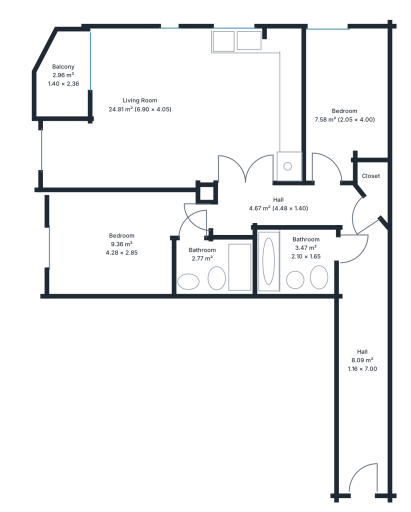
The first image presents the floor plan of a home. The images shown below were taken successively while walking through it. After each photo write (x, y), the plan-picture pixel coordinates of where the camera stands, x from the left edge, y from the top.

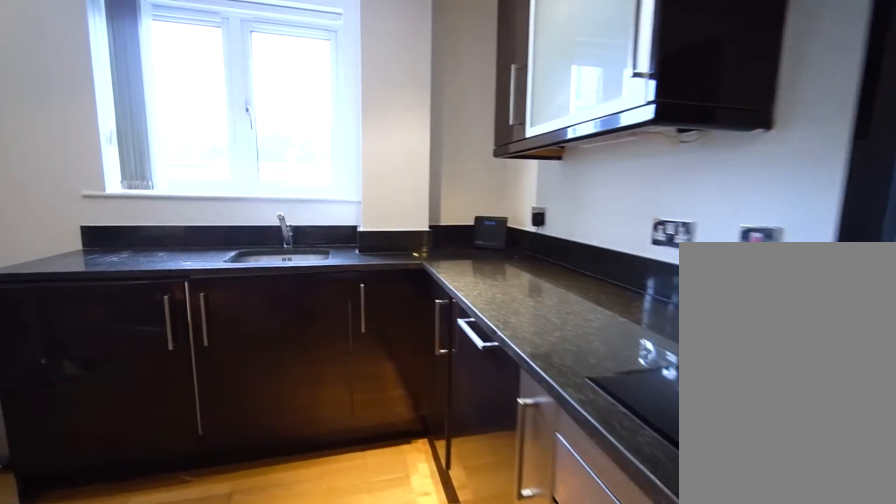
(259, 112)
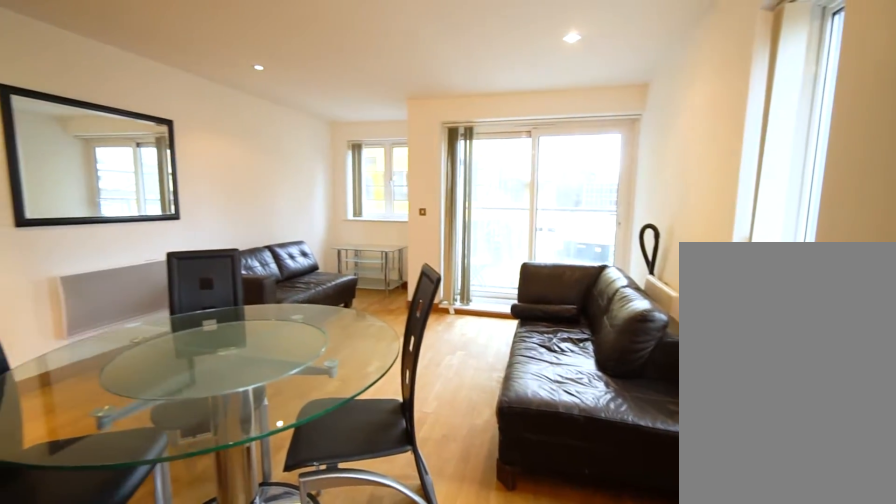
(240, 55)
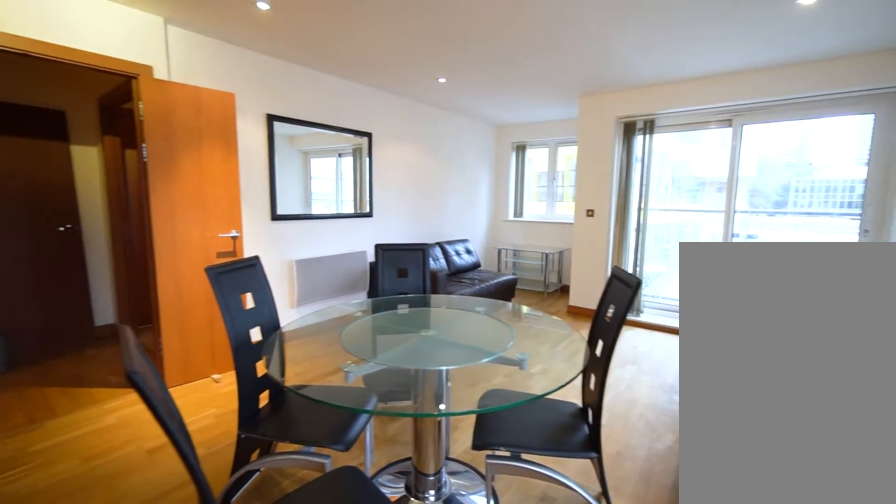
(240, 55)
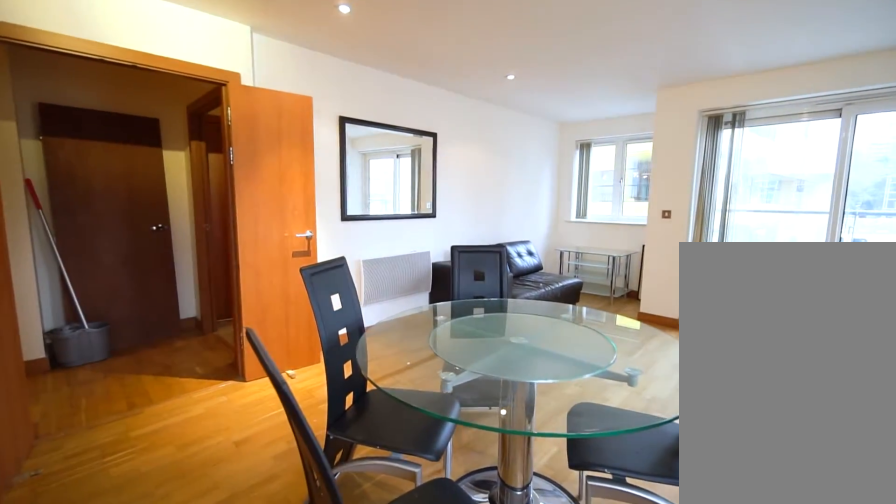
(237, 58)
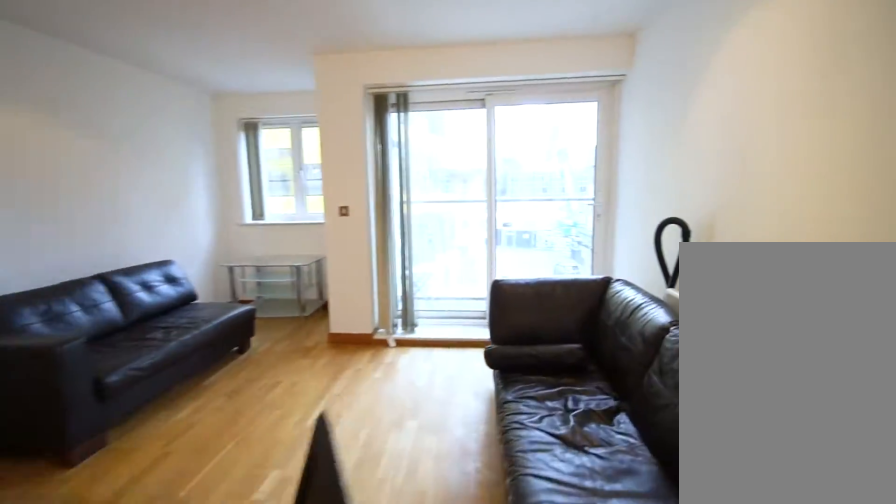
(208, 70)
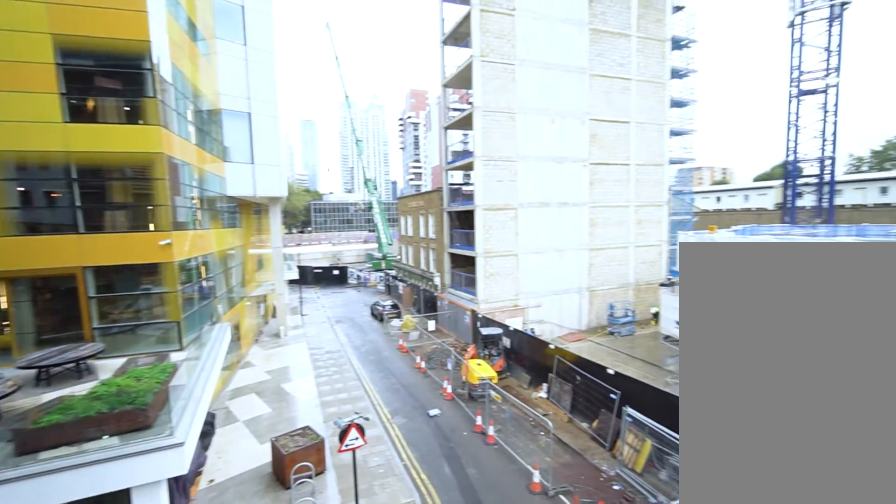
(63, 69)
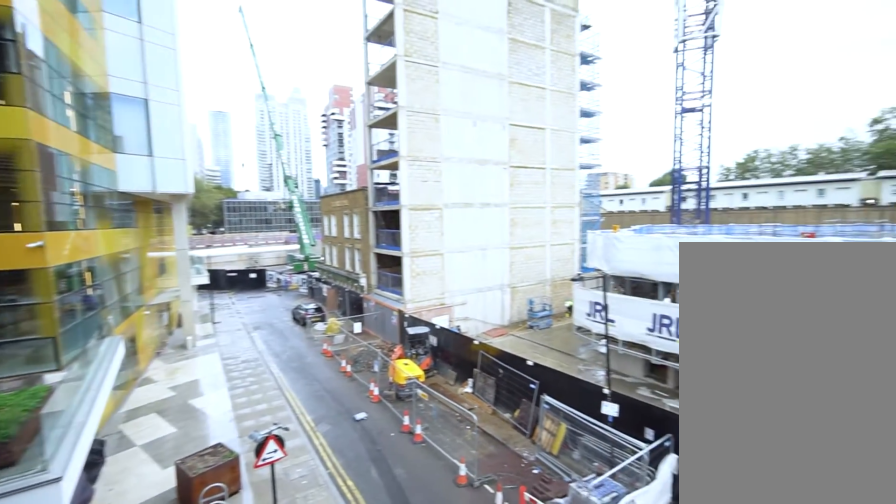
(63, 69)
